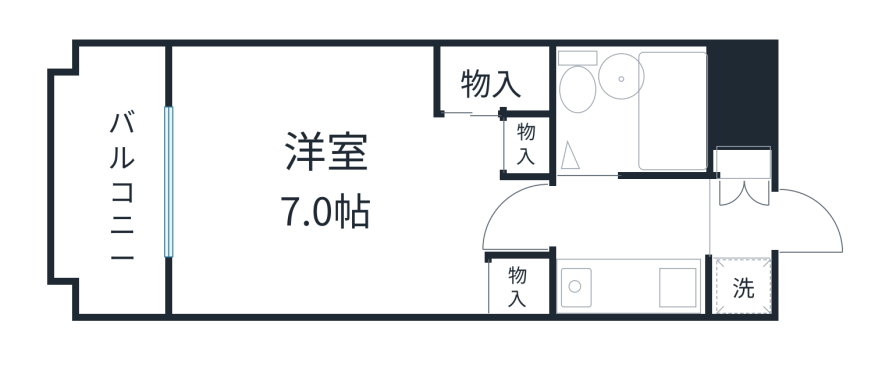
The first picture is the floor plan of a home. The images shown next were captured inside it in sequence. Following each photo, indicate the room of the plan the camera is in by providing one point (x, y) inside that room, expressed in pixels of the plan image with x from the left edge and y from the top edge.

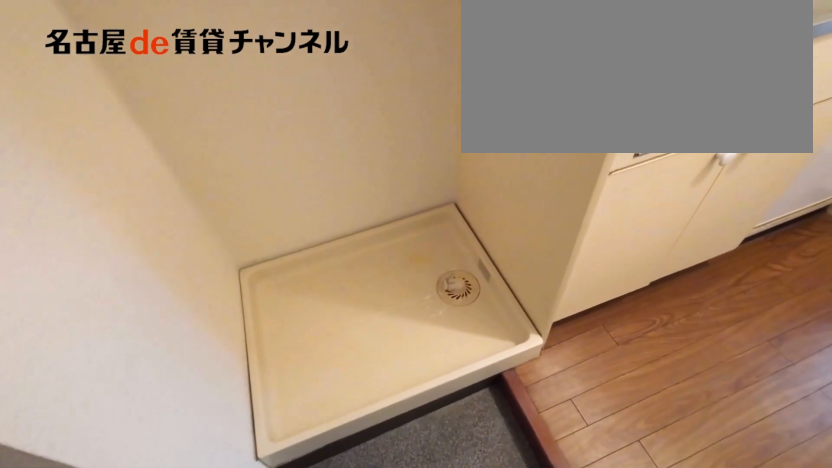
(740, 285)
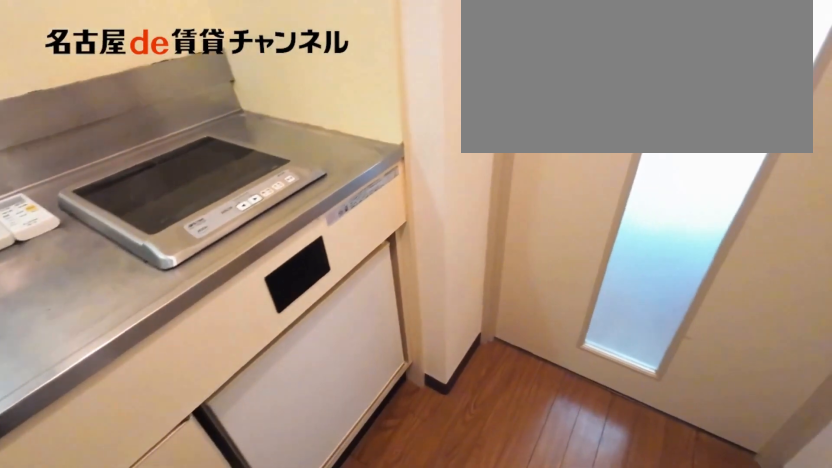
(628, 288)
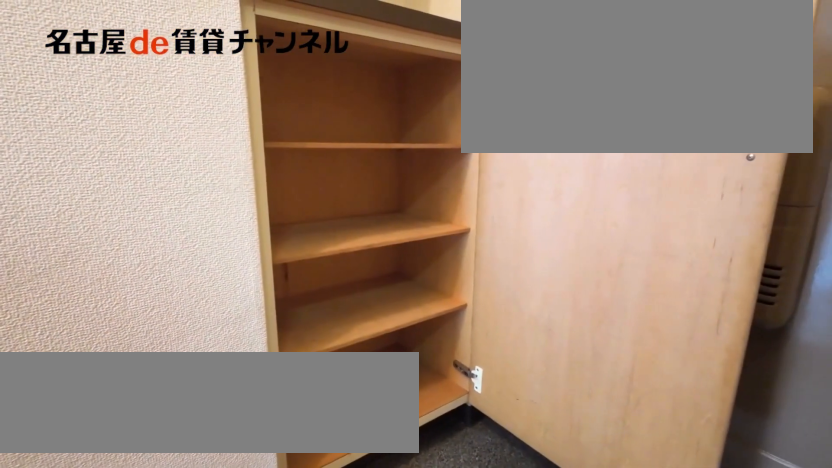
(744, 163)
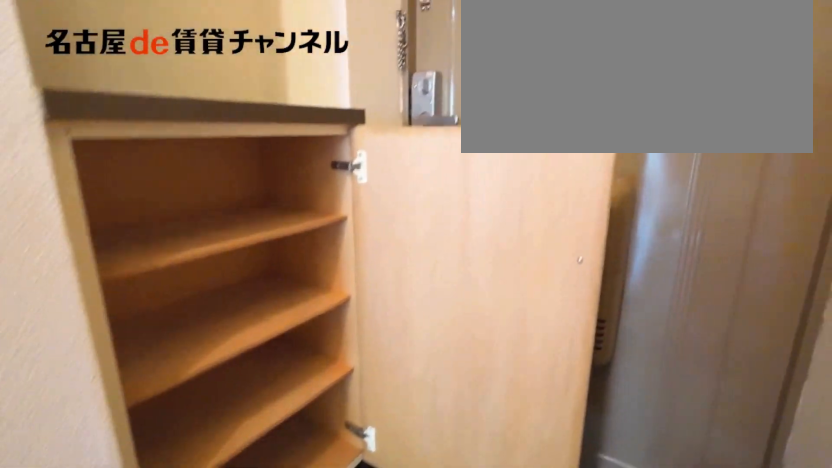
(744, 163)
